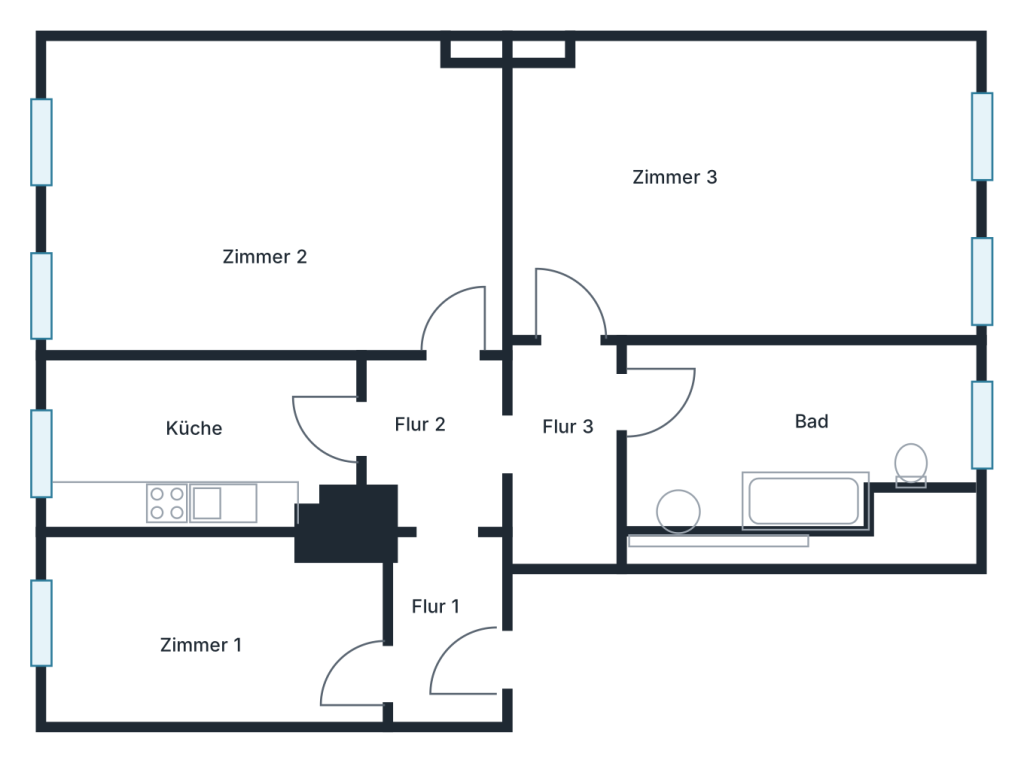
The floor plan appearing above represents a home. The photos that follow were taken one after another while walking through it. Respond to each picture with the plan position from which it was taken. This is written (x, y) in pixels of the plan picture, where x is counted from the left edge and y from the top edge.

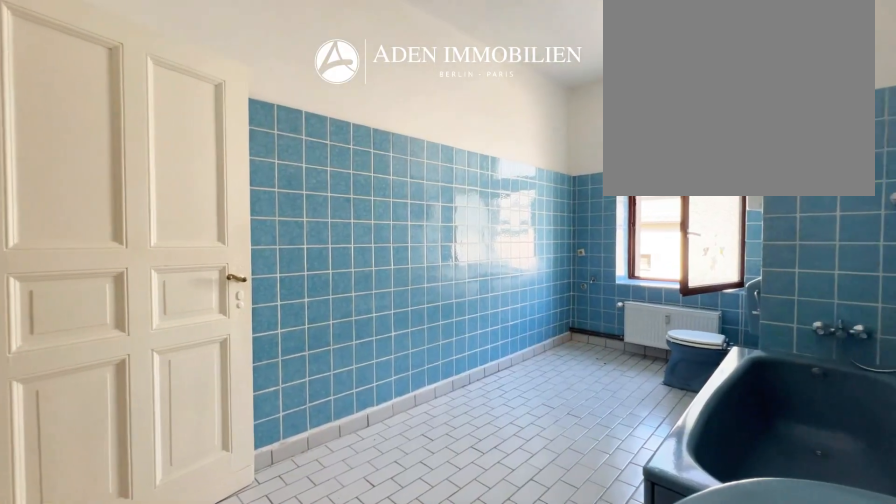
(765, 456)
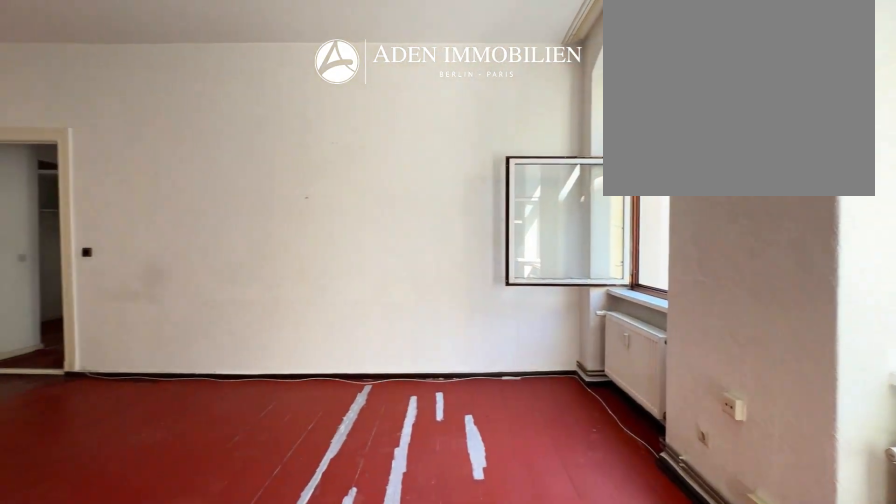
(259, 248)
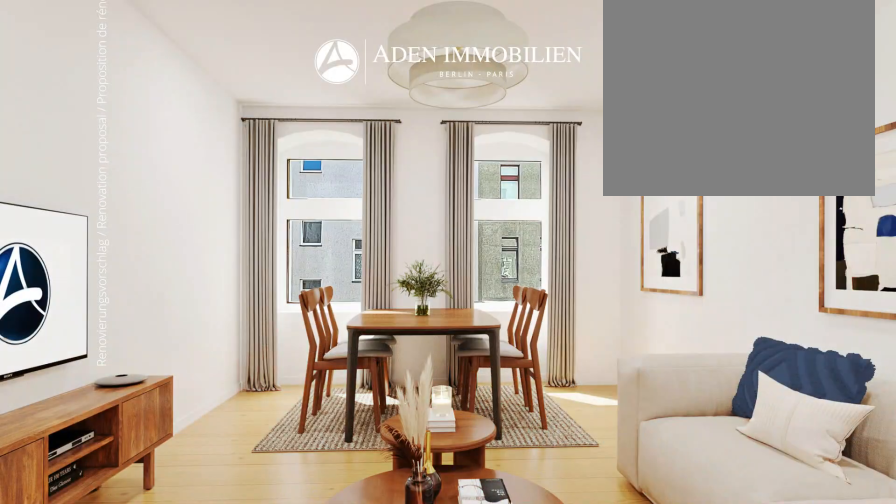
(259, 248)
